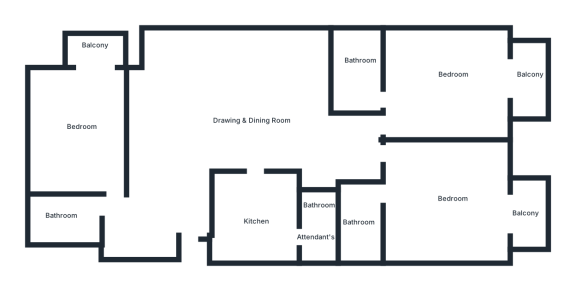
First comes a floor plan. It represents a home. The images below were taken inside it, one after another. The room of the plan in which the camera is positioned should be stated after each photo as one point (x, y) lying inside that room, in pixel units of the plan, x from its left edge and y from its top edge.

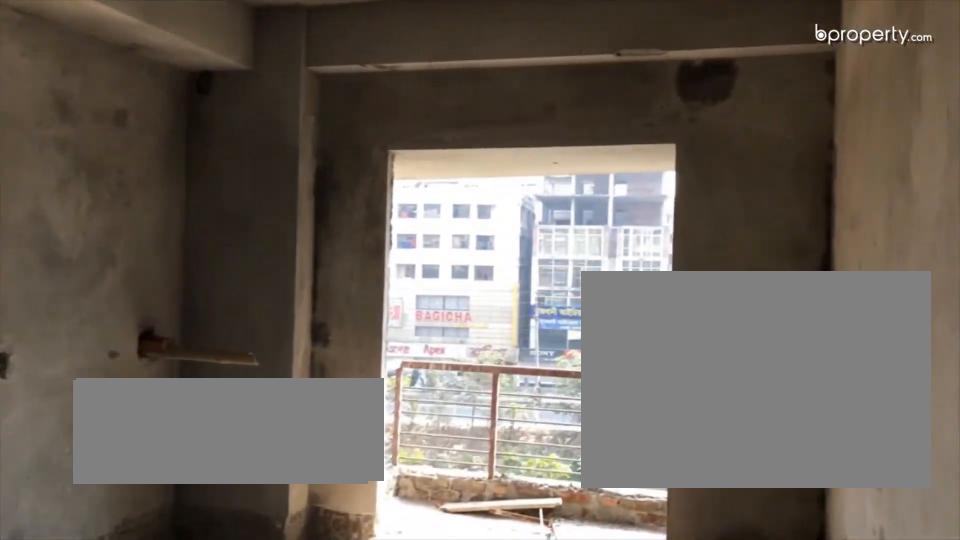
(97, 167)
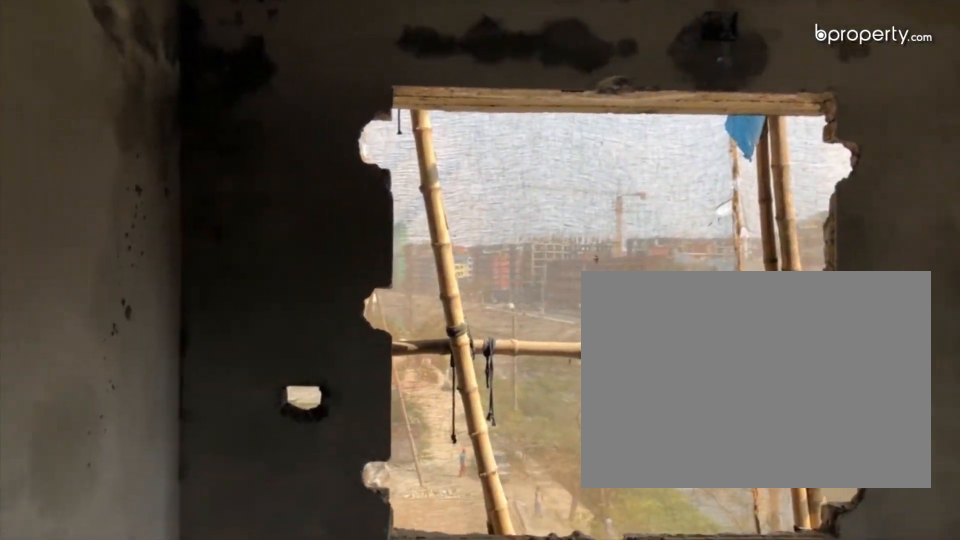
(88, 139)
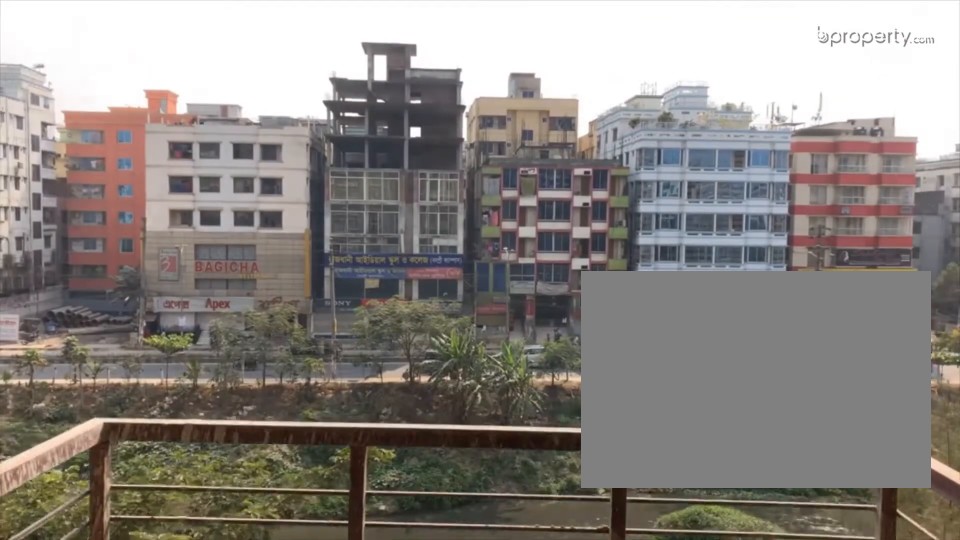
(93, 47)
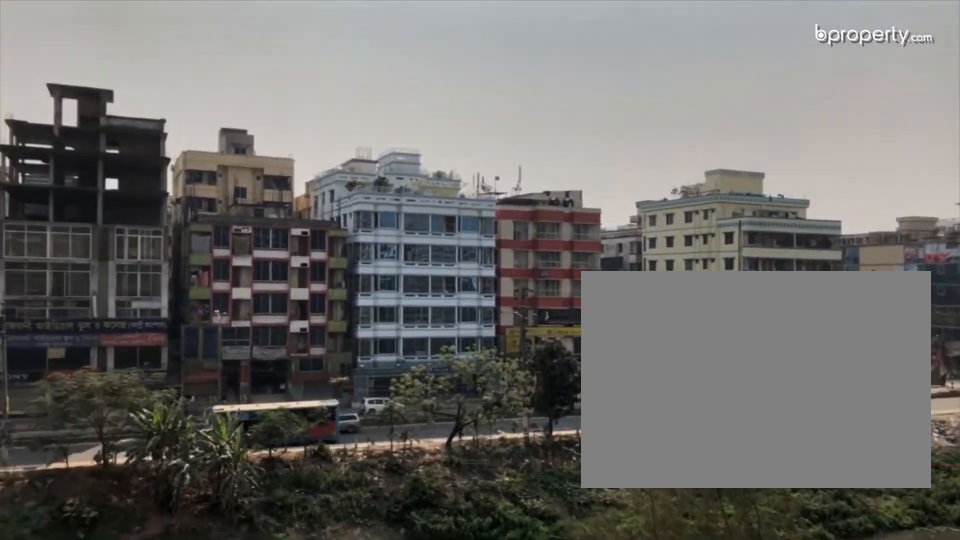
(93, 47)
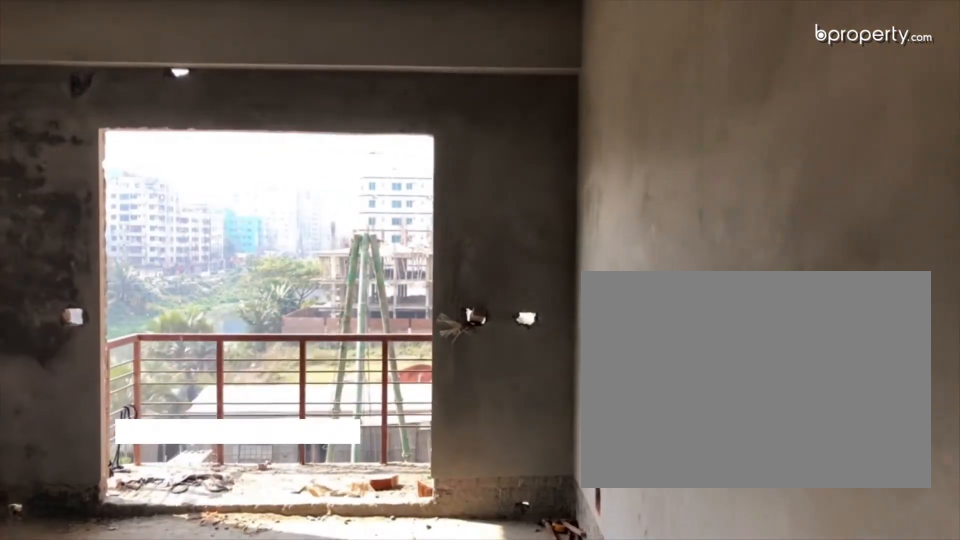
(421, 115)
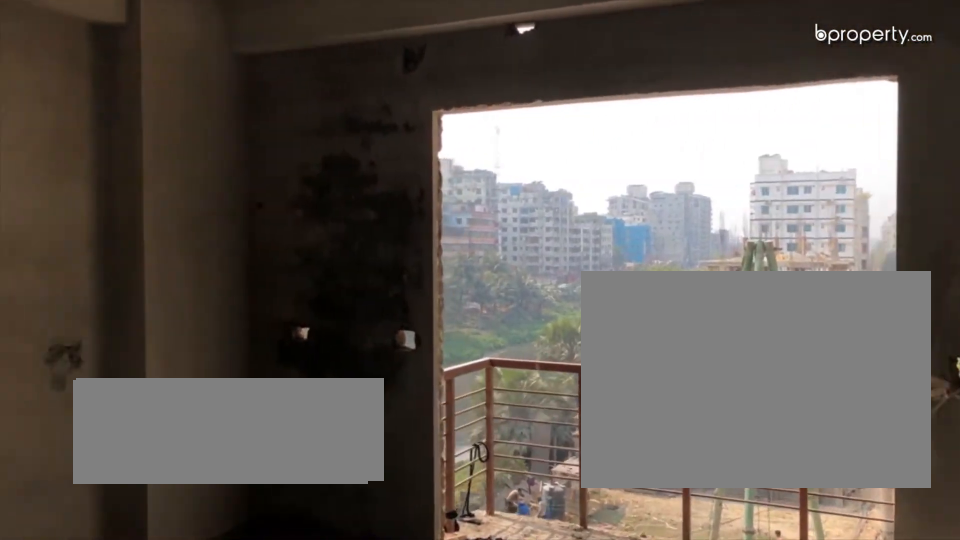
(449, 85)
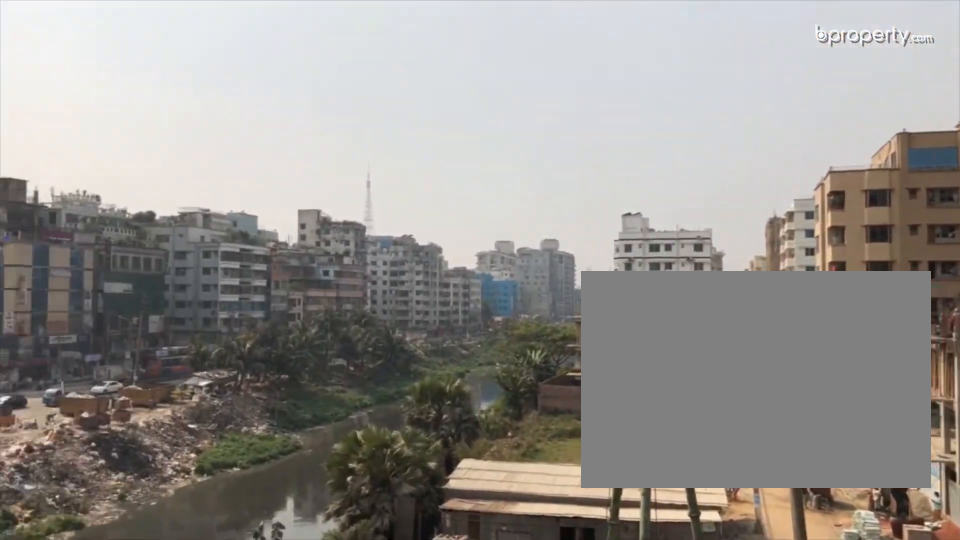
(529, 81)
